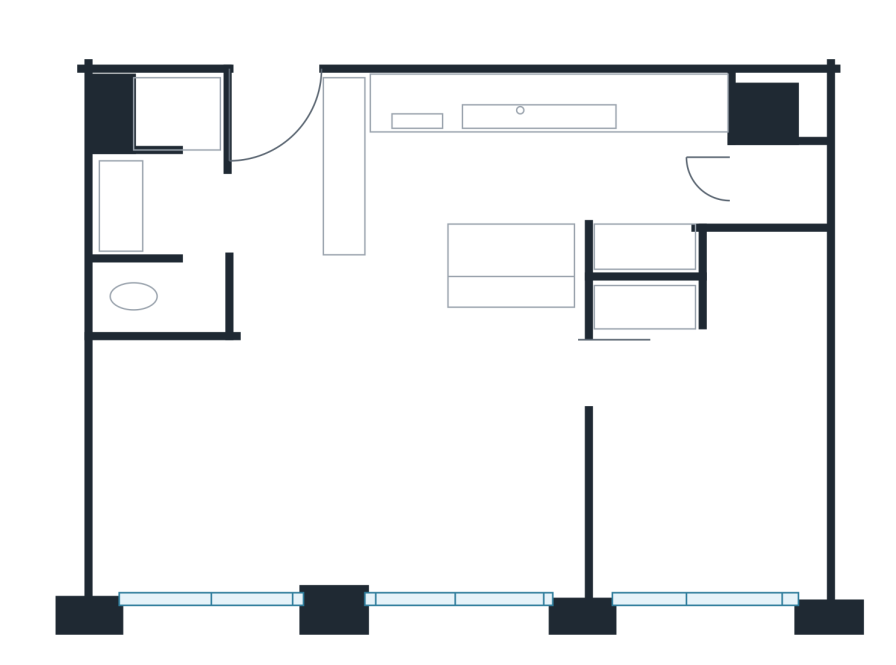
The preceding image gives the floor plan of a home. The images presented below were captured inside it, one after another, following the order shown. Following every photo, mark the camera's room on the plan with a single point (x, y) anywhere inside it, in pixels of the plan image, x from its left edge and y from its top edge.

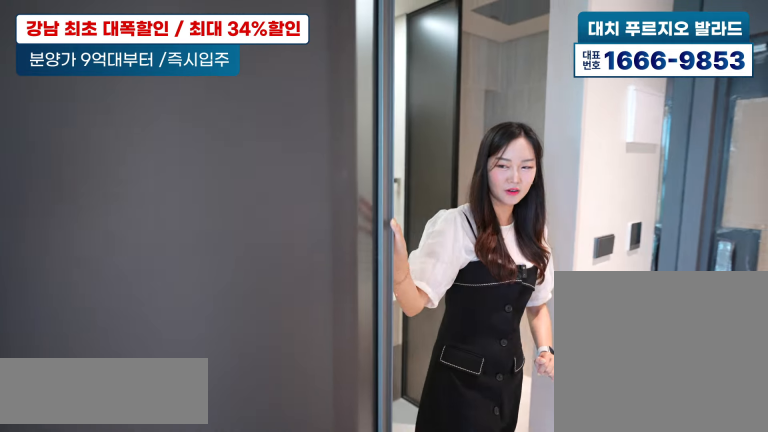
(178, 189)
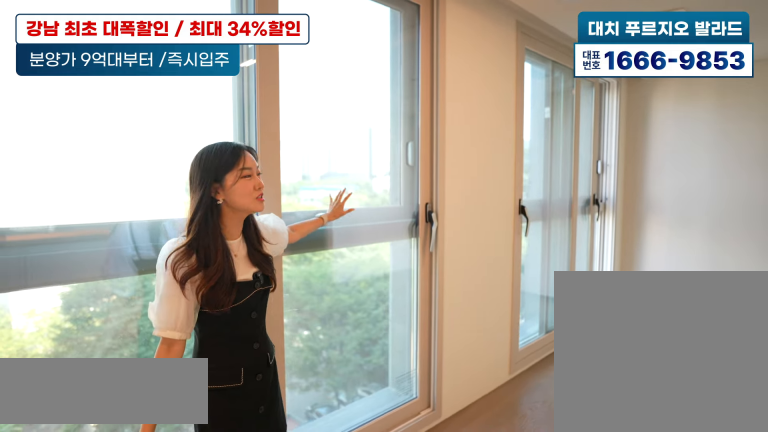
(303, 431)
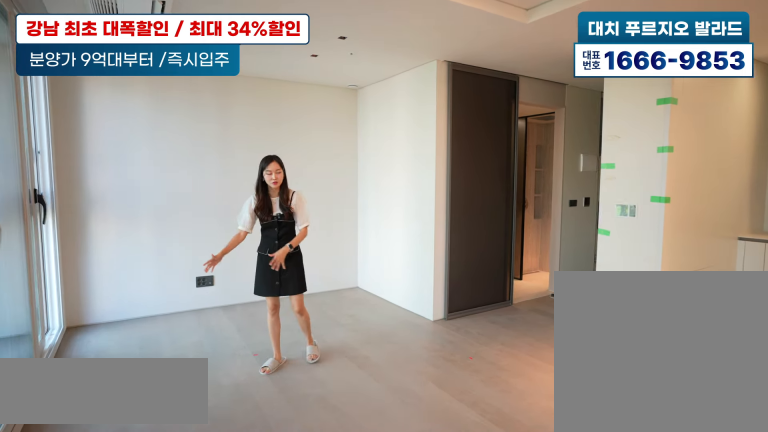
(304, 432)
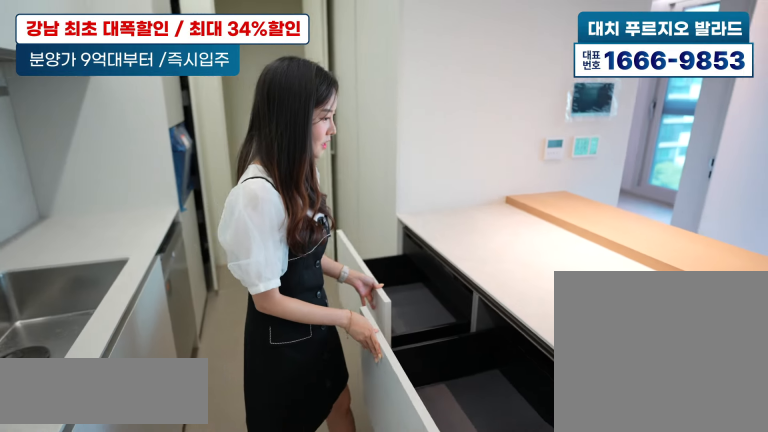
(569, 164)
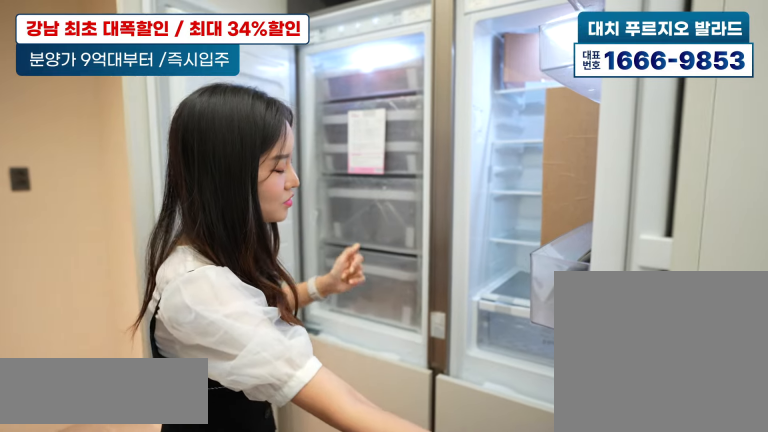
(569, 163)
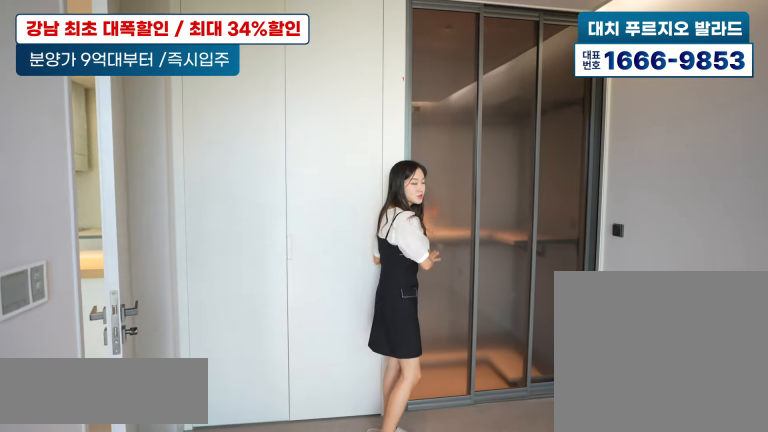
(699, 451)
